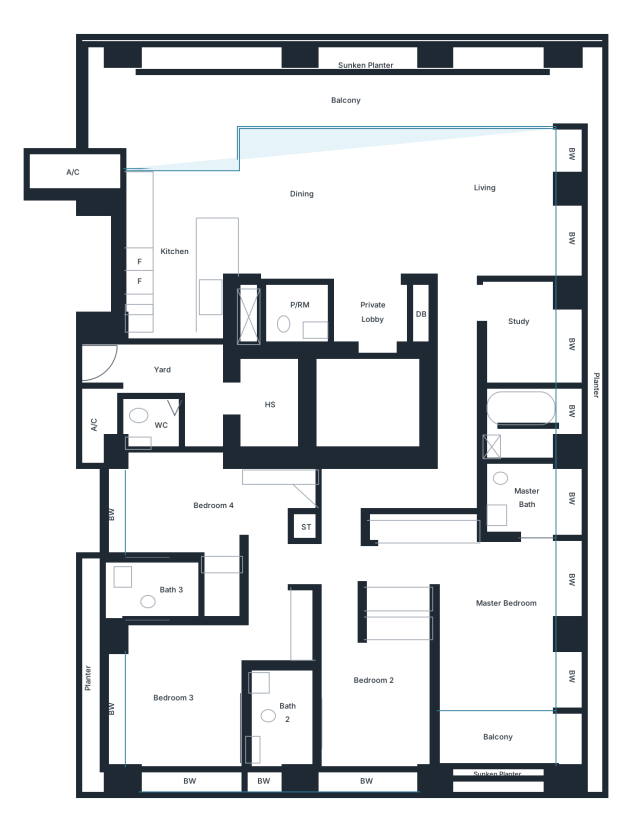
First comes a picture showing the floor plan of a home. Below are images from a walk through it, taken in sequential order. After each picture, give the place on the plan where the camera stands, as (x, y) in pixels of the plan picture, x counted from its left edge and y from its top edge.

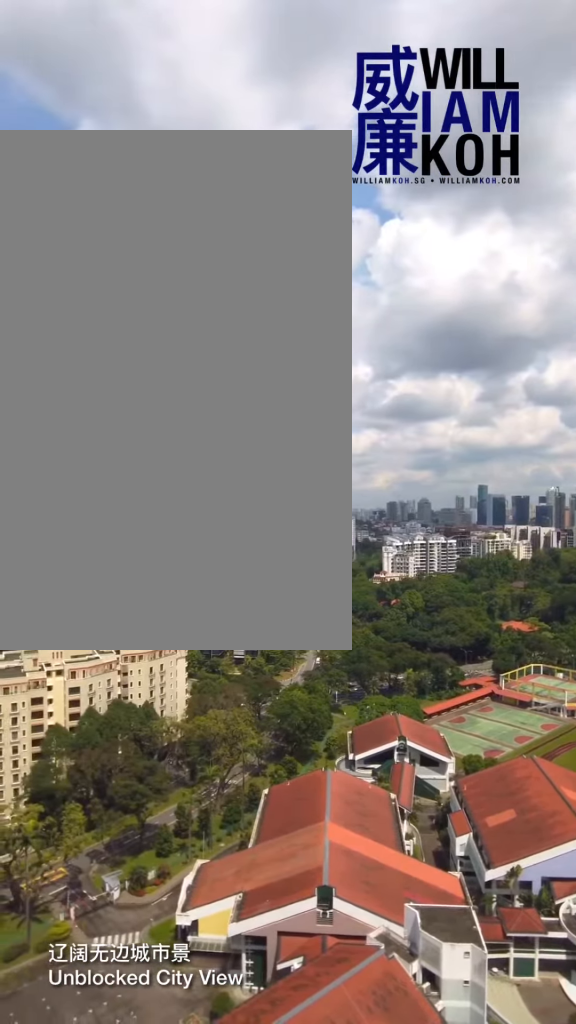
(219, 79)
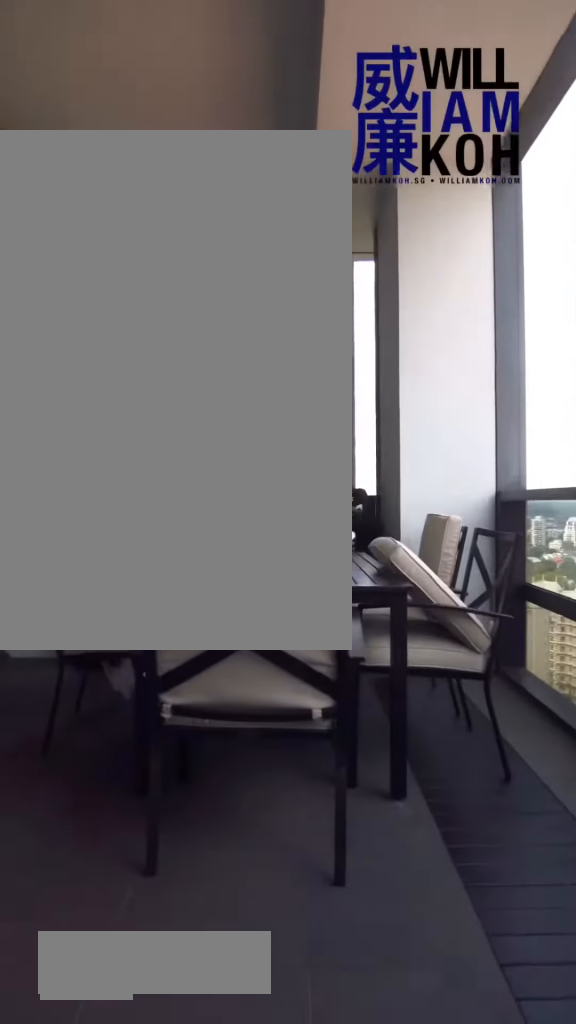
(222, 80)
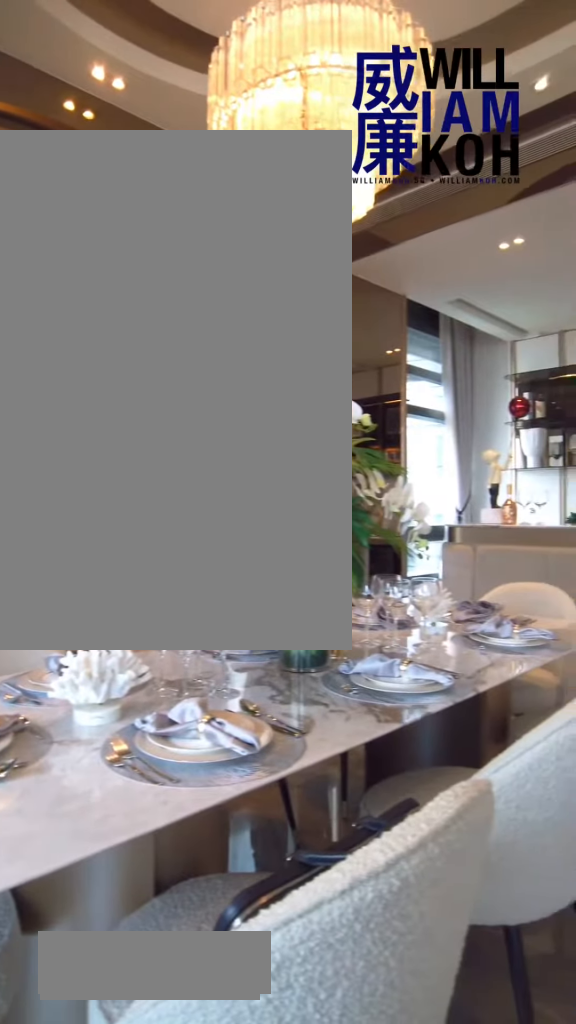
(489, 158)
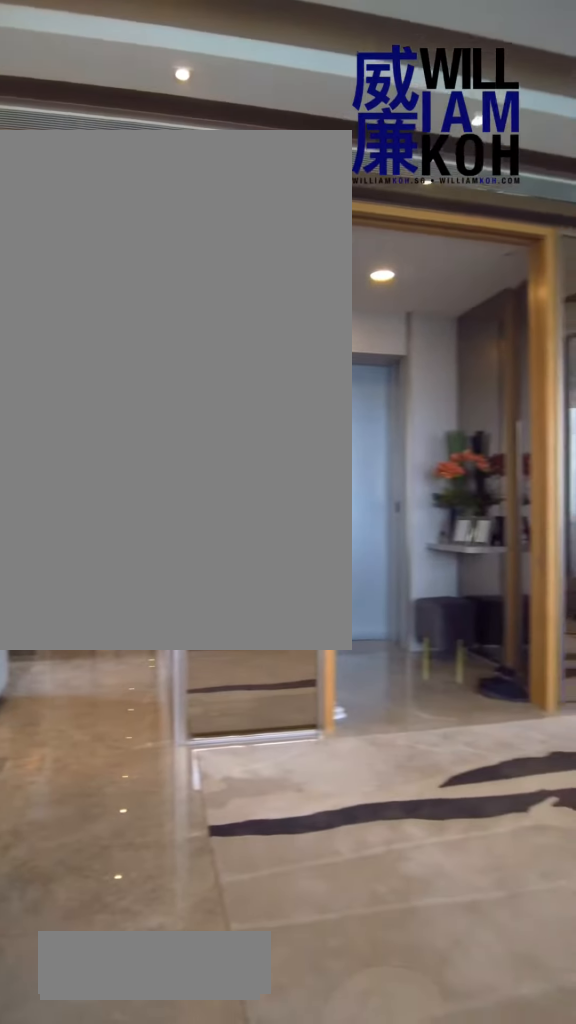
(489, 158)
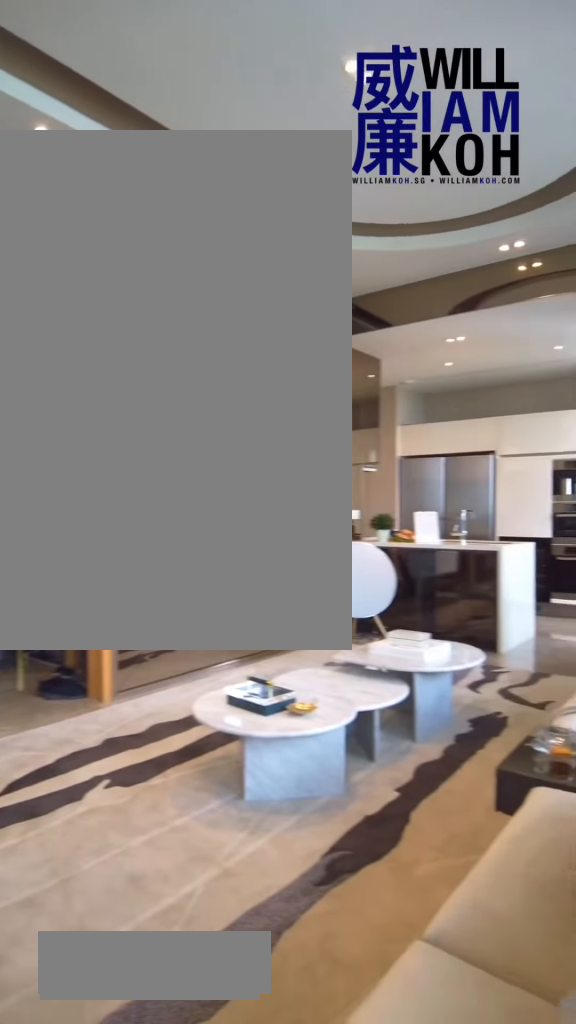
(489, 158)
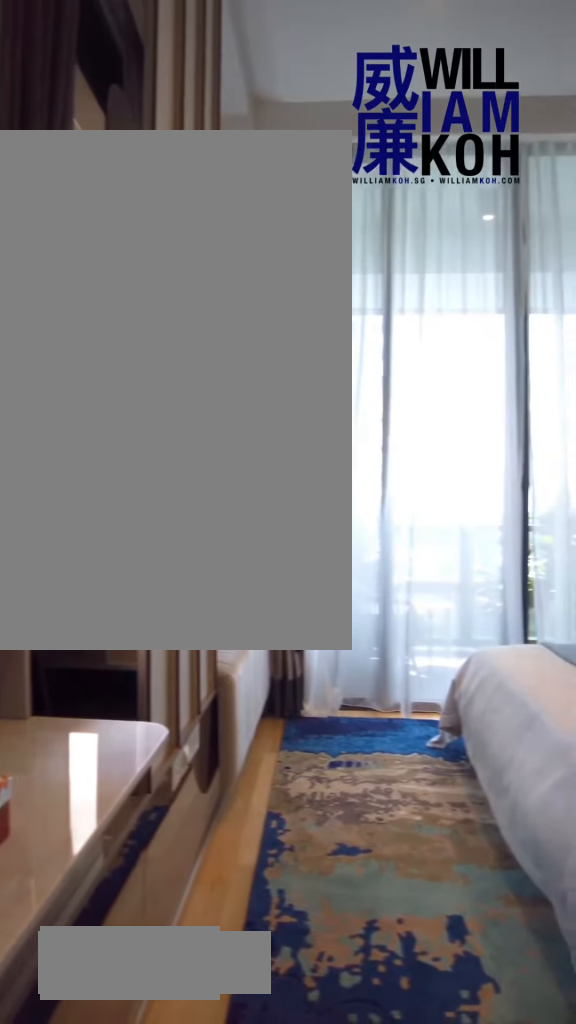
(541, 564)
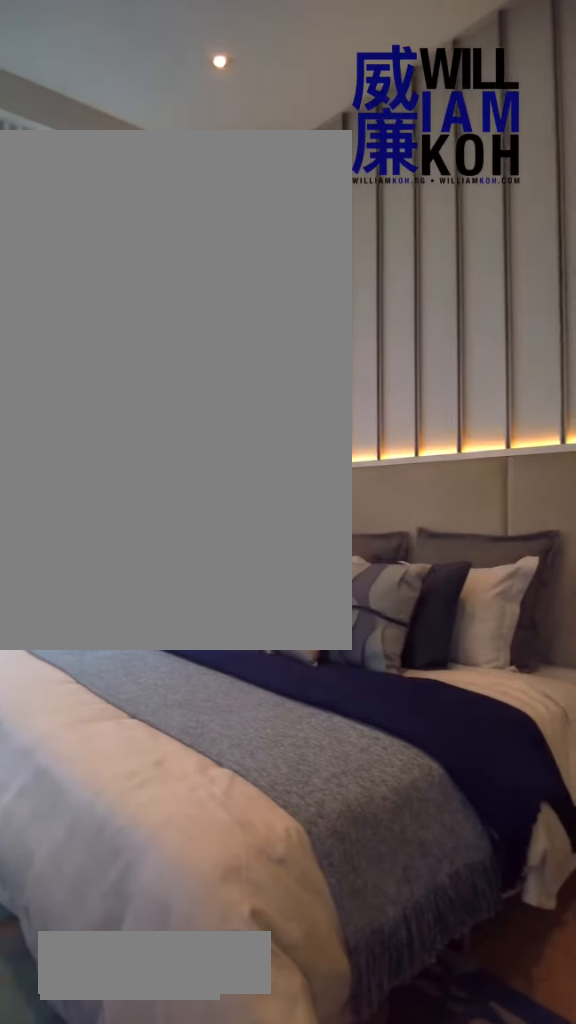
(541, 565)
